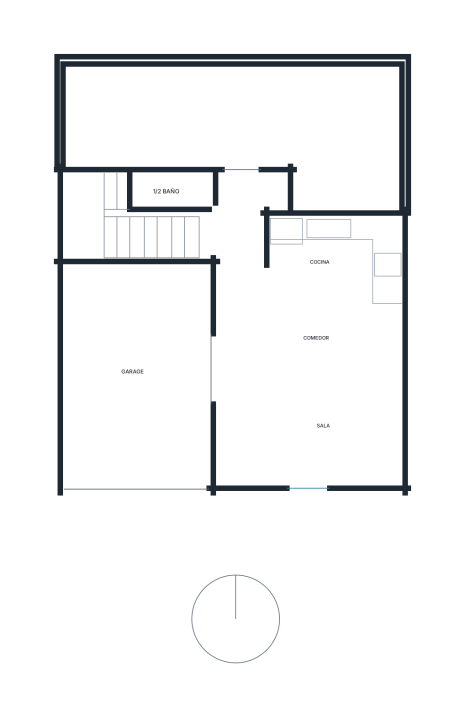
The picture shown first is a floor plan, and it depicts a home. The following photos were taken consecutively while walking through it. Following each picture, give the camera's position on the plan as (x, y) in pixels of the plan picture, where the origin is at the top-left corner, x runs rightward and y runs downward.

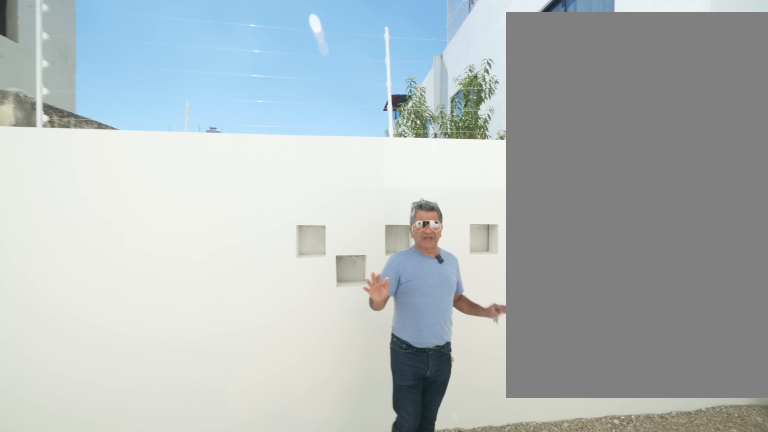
(237, 157)
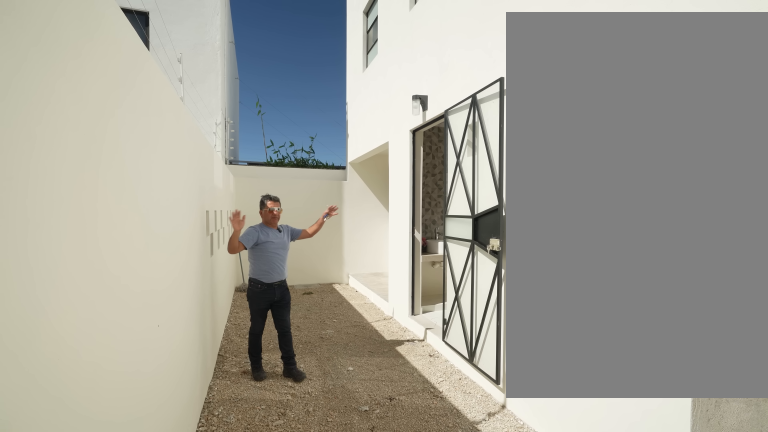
(85, 119)
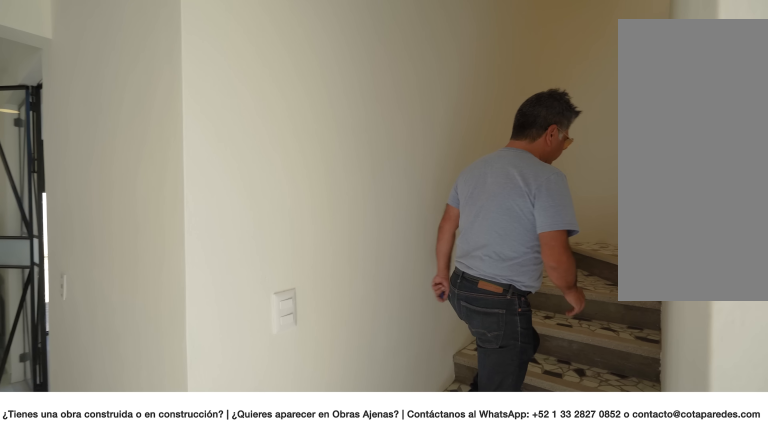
(233, 192)
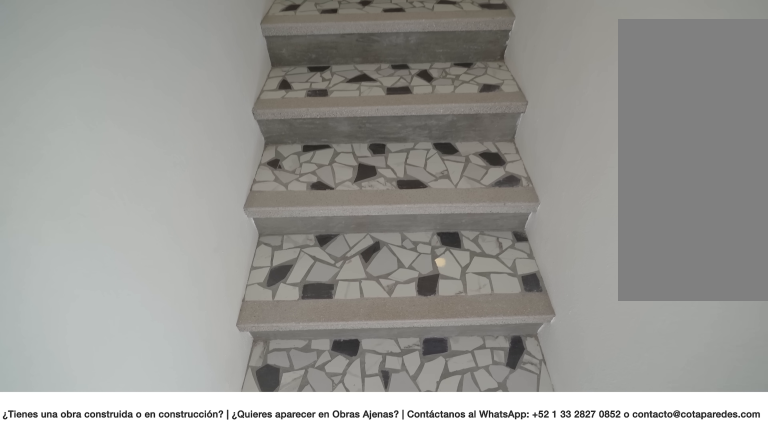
(208, 231)
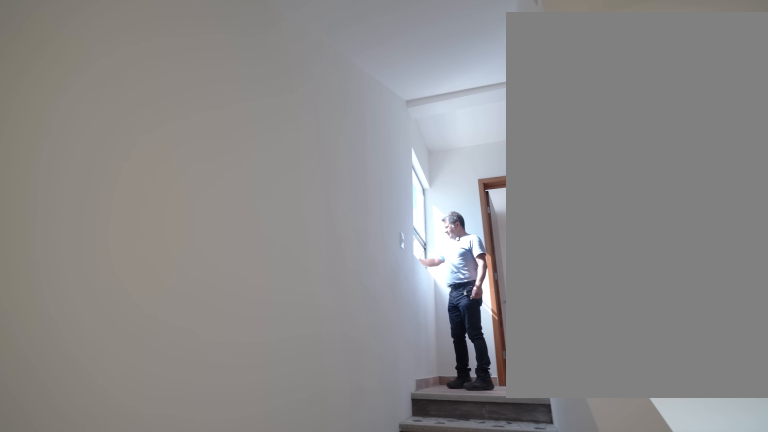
(95, 236)
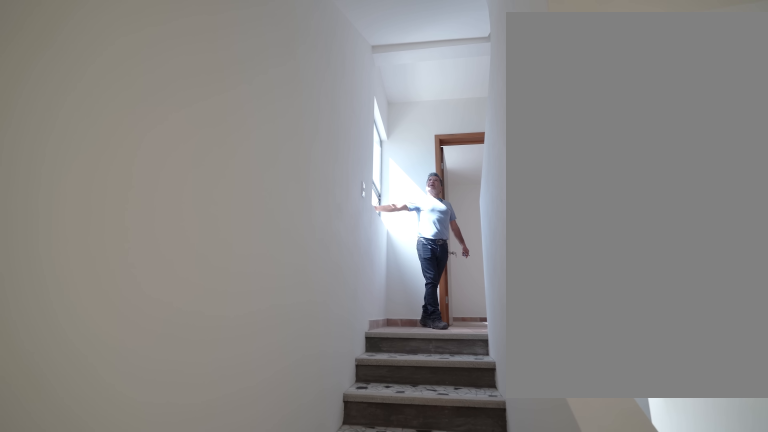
(82, 235)
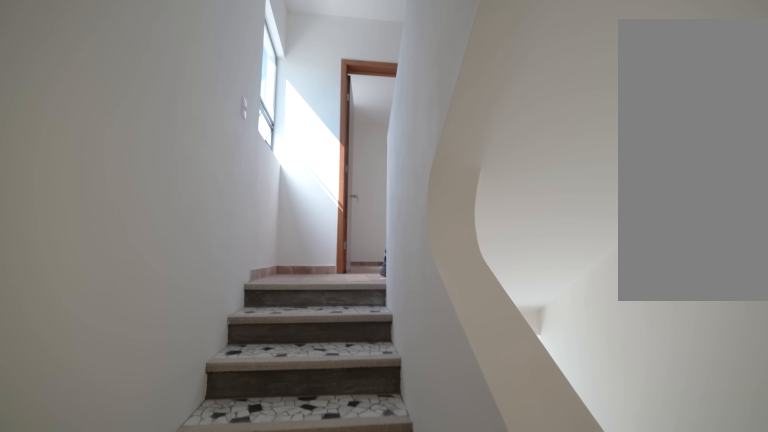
(81, 234)
